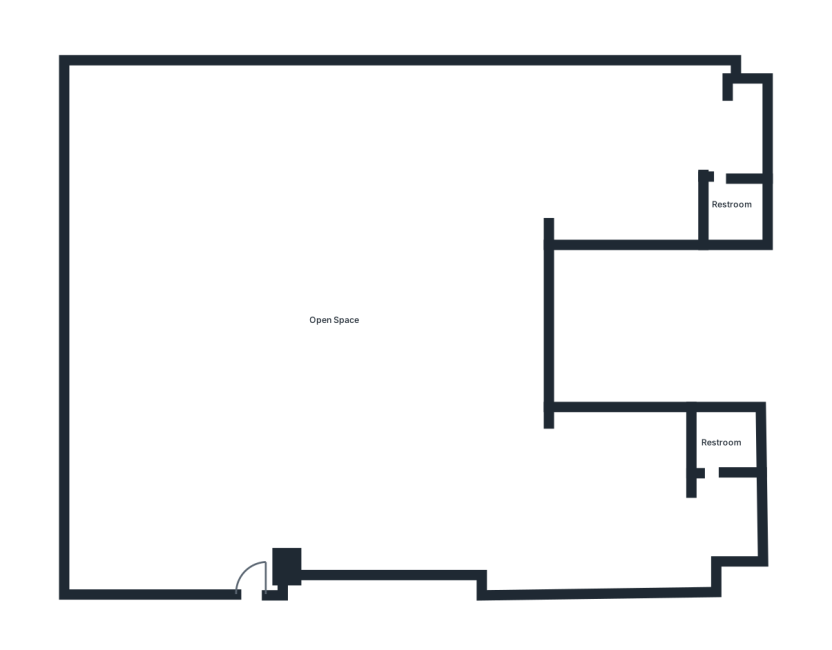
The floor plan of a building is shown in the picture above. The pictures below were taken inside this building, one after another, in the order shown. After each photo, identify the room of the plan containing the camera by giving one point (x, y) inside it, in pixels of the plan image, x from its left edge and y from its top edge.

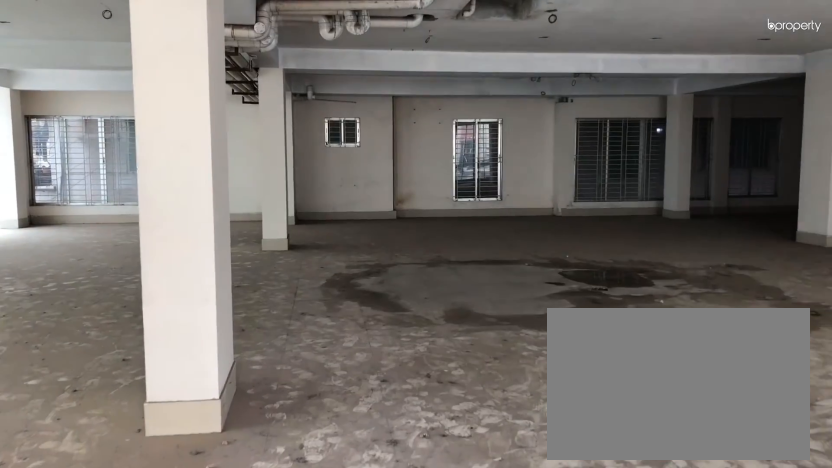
(256, 526)
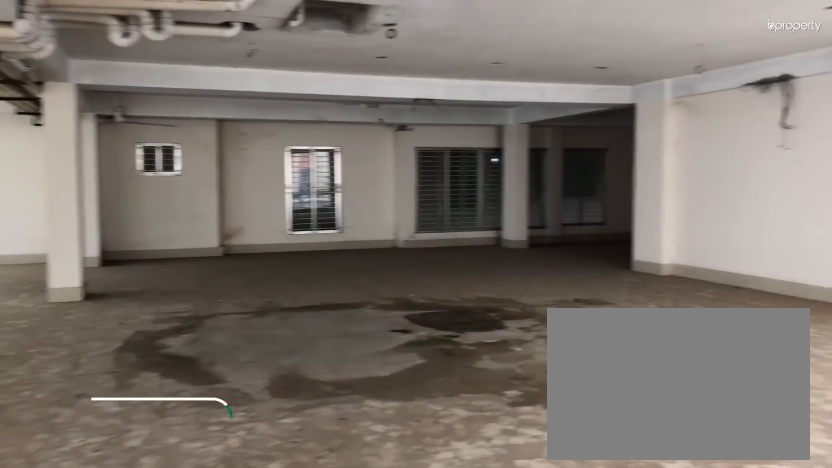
(256, 526)
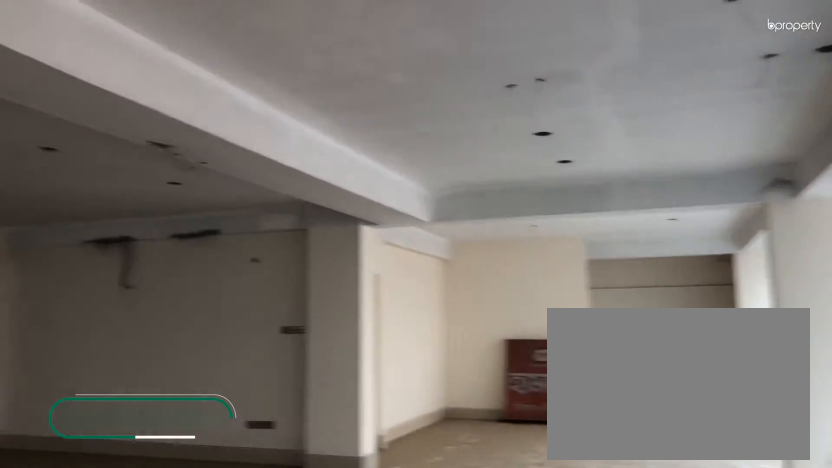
(337, 320)
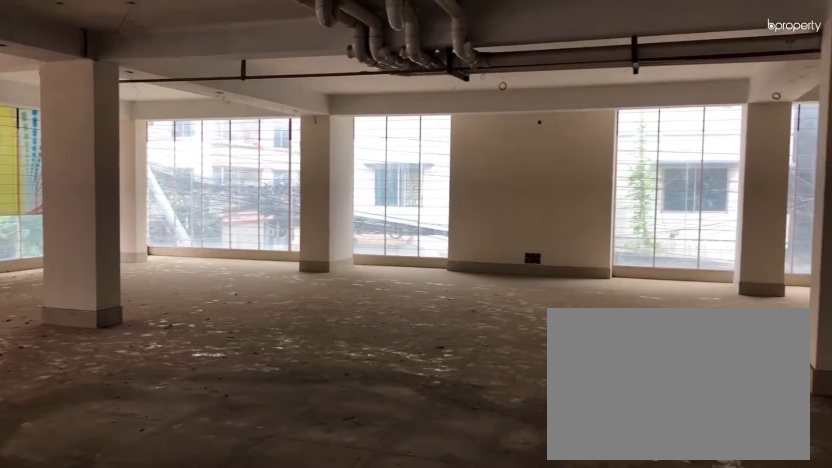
(337, 320)
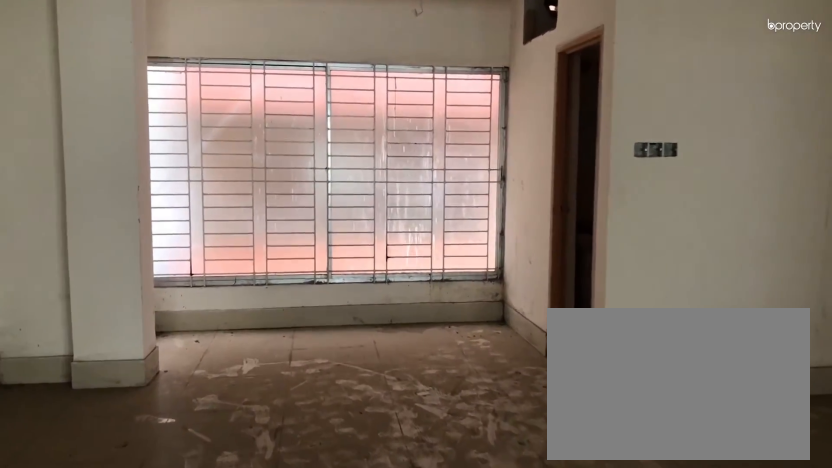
(576, 146)
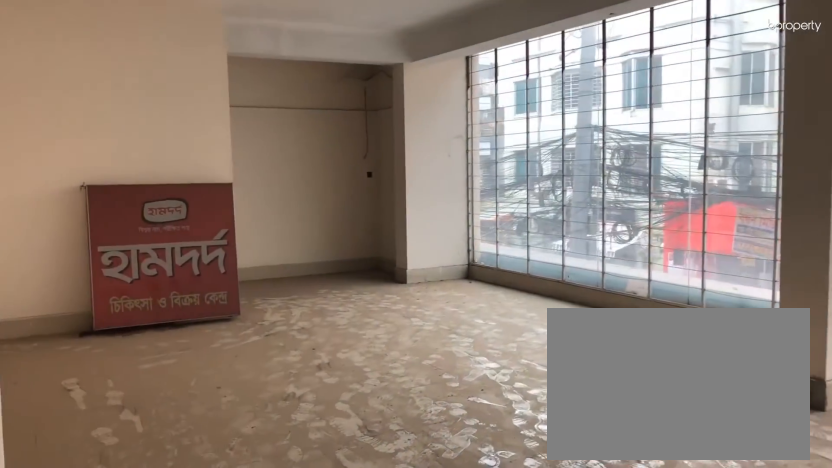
(609, 499)
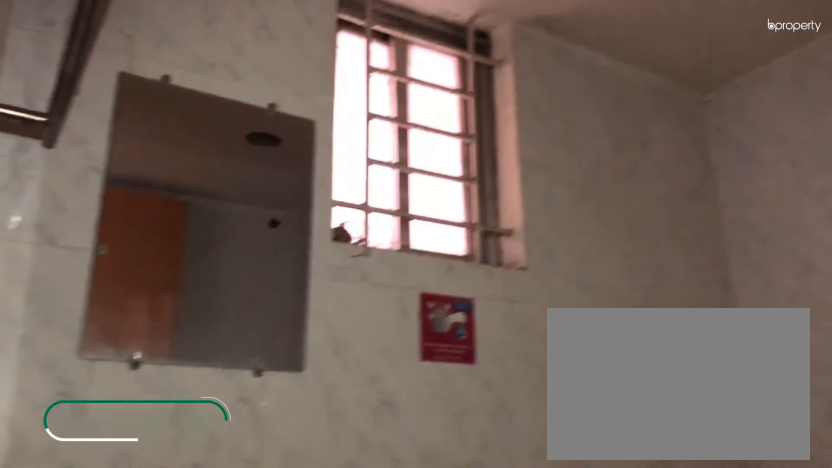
(735, 206)
